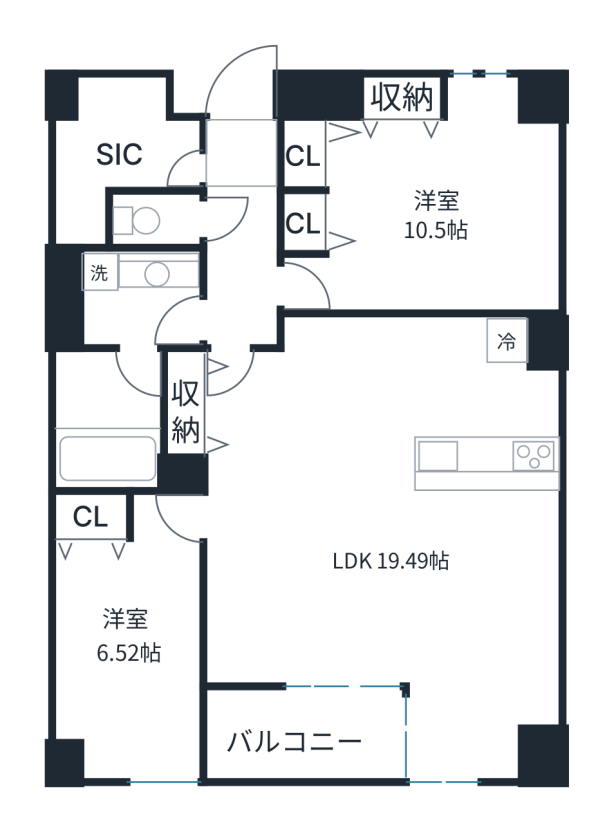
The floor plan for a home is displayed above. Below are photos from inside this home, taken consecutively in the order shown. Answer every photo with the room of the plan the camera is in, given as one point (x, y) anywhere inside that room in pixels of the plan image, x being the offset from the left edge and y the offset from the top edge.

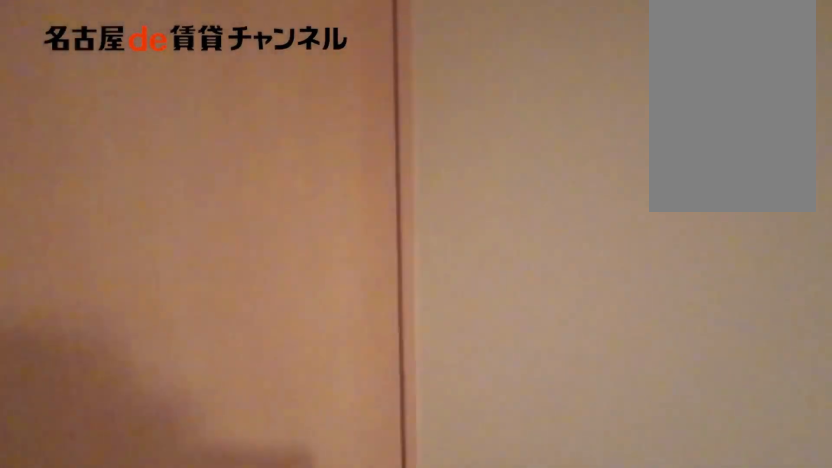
(124, 149)
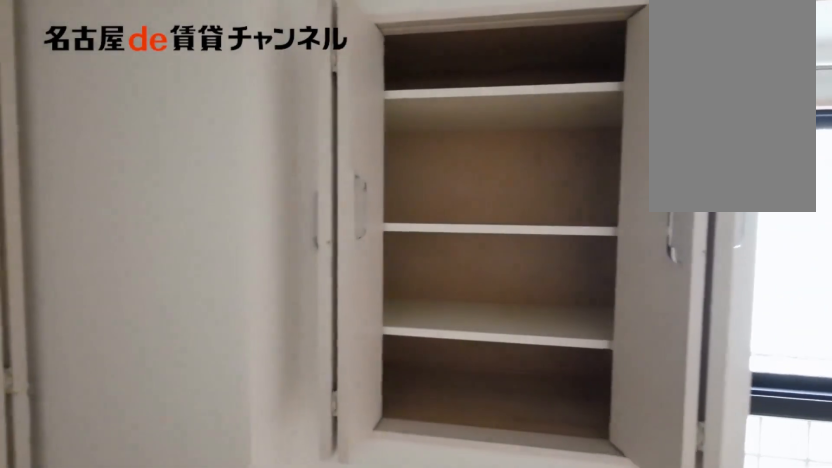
(417, 193)
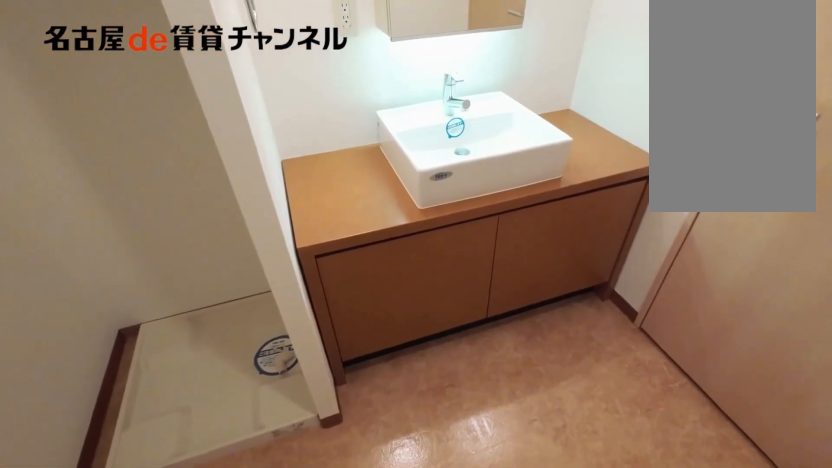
(135, 297)
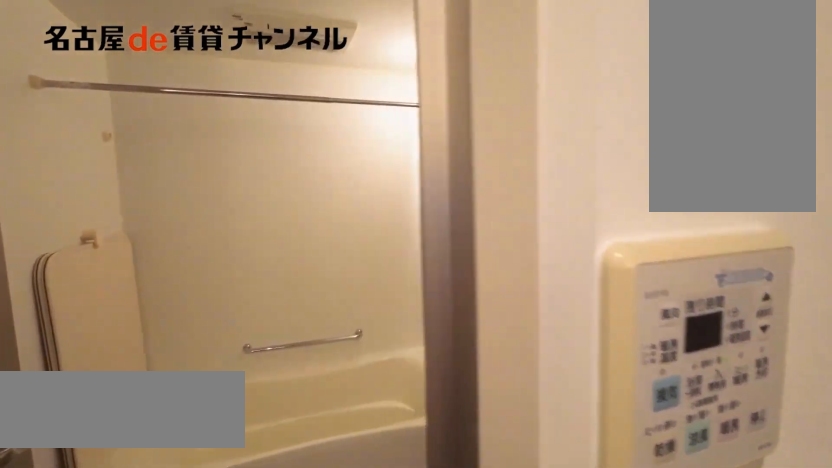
(135, 297)
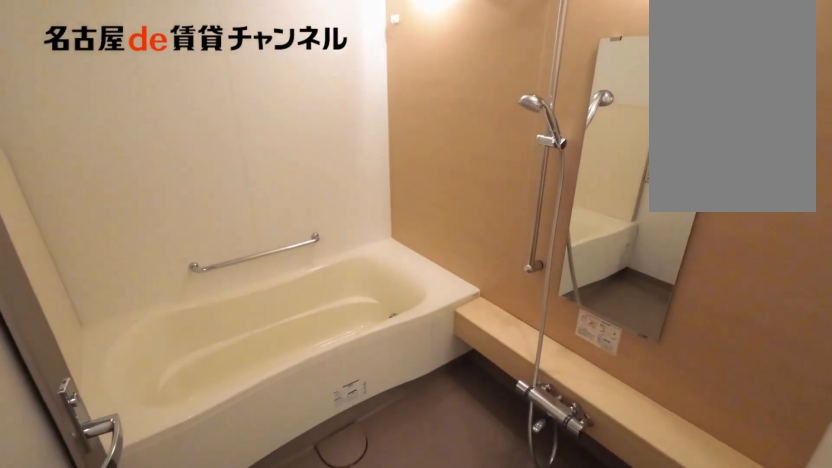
(114, 419)
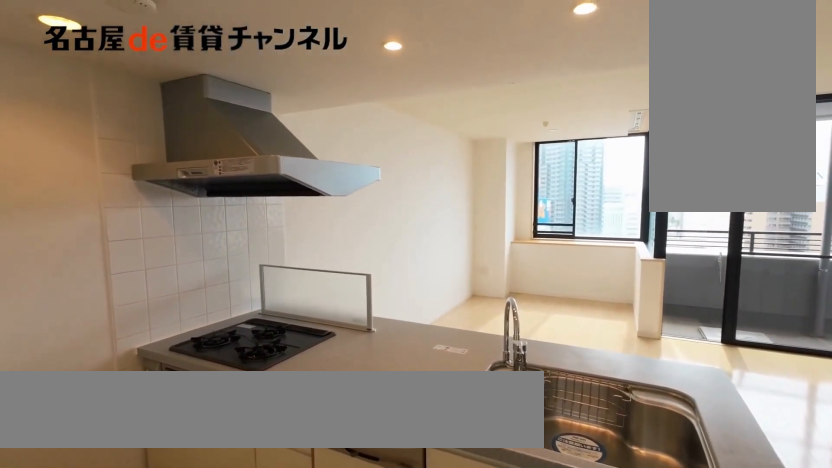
(486, 463)
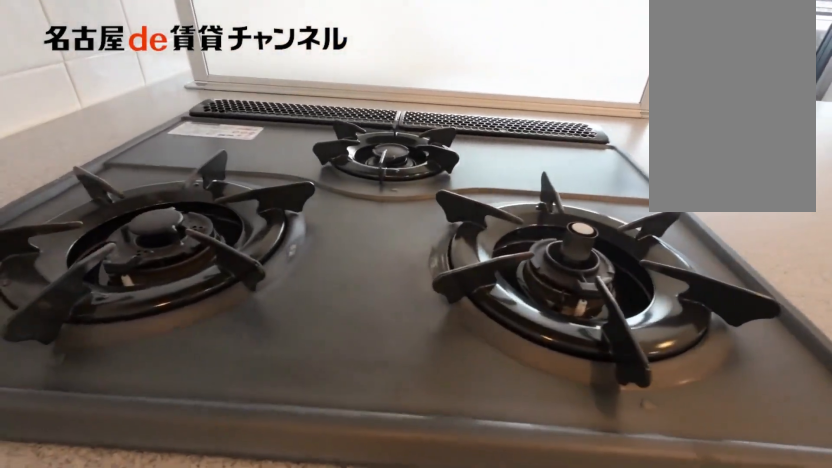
(486, 463)
